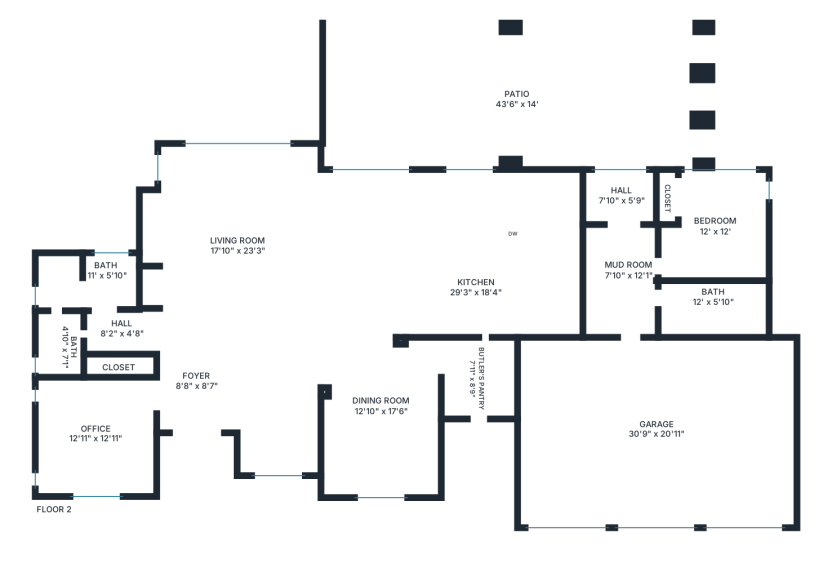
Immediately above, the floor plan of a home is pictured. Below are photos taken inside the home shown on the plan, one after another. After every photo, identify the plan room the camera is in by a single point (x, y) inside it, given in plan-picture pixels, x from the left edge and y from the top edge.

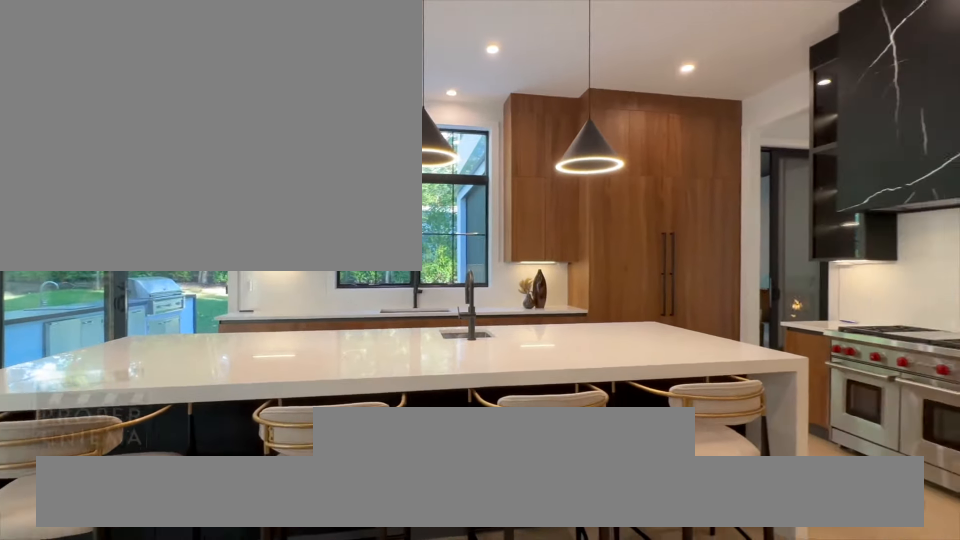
(450, 254)
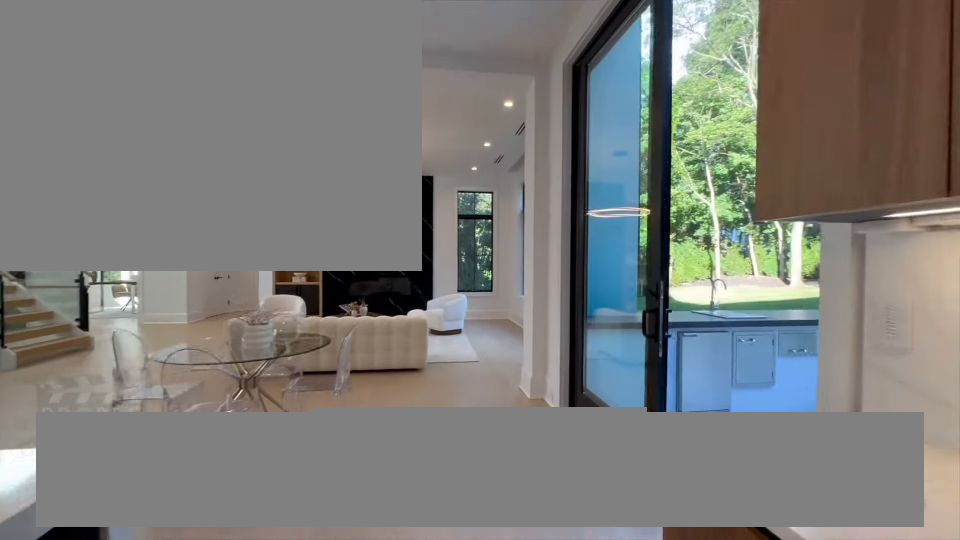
(450, 254)
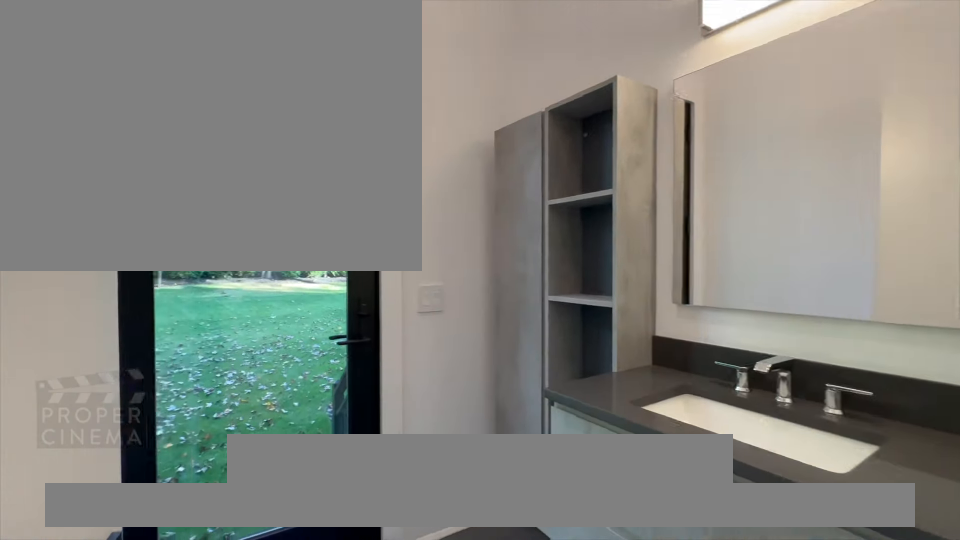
(86, 280)
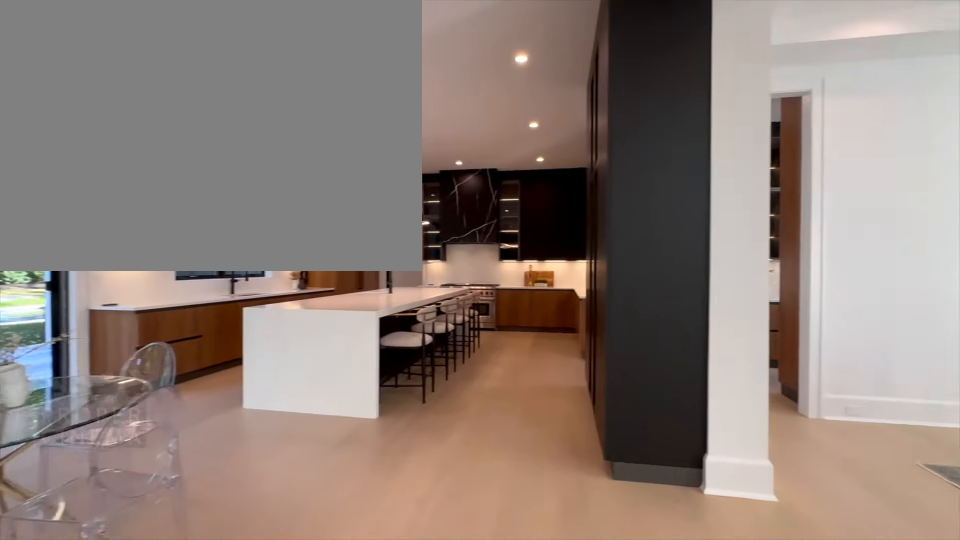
(233, 250)
